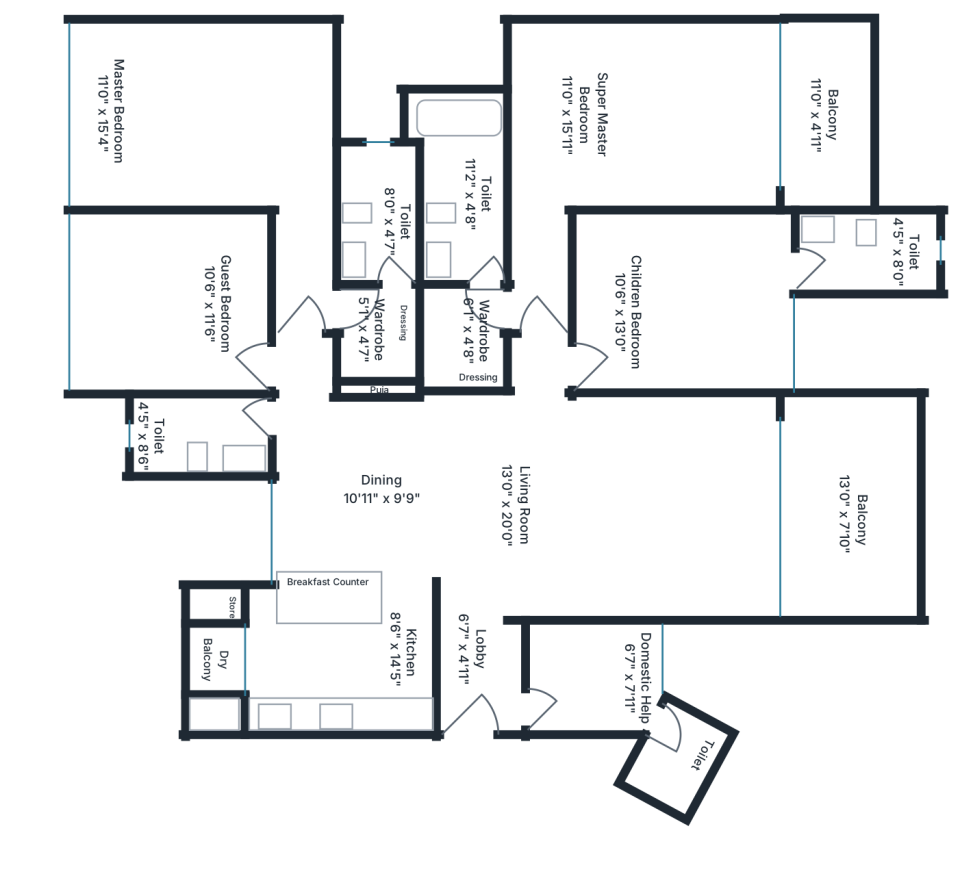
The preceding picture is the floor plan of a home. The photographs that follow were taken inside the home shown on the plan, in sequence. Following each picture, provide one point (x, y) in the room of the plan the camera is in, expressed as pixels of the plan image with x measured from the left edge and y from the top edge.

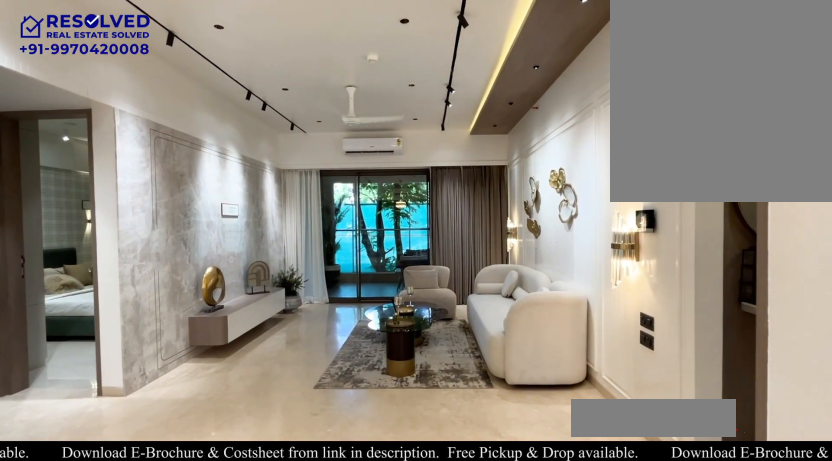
(642, 509)
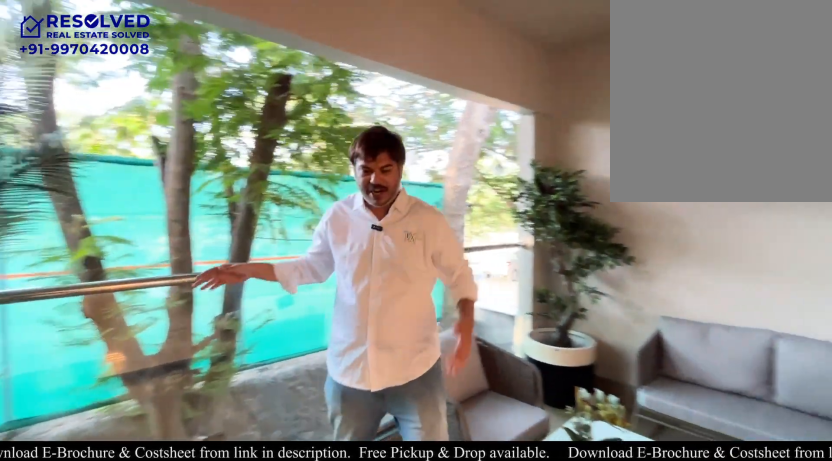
(850, 507)
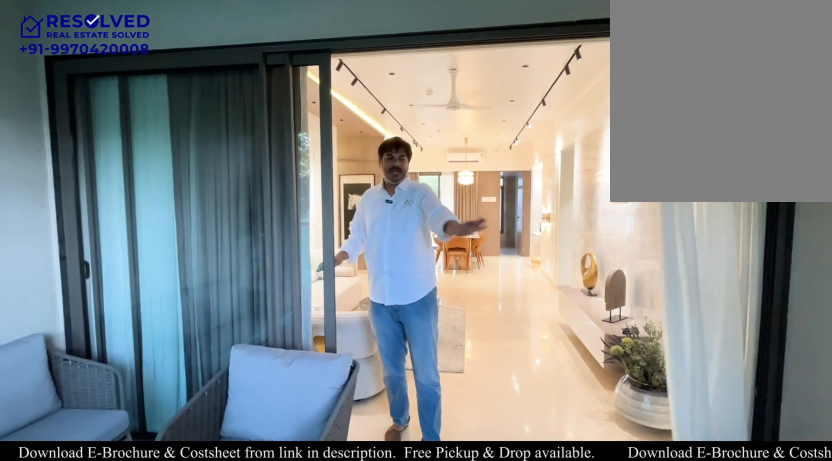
(850, 507)
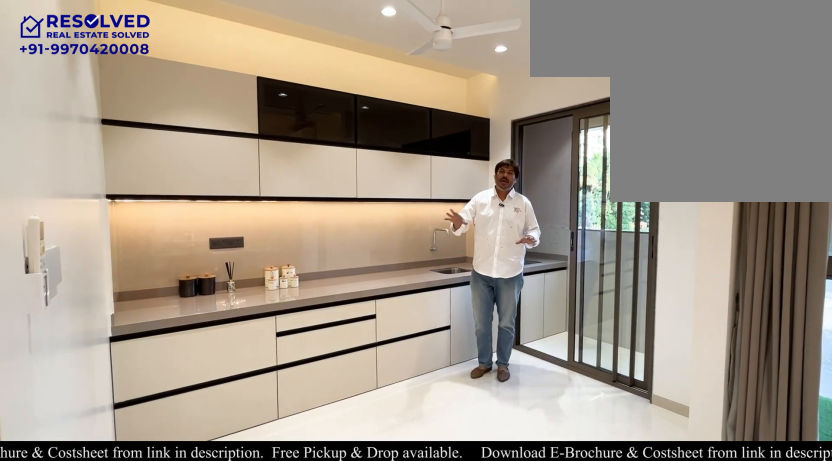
(341, 661)
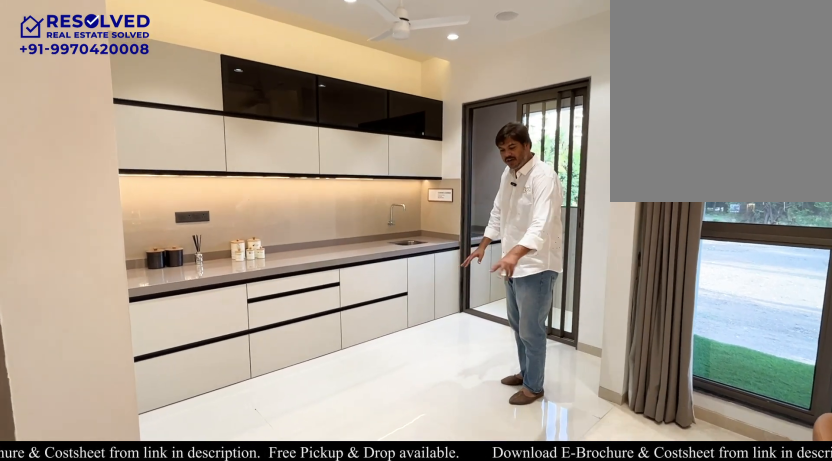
(341, 660)
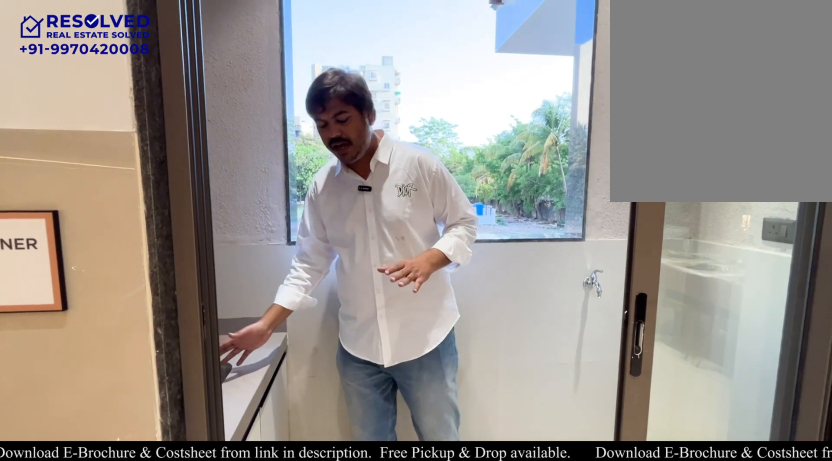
(216, 663)
